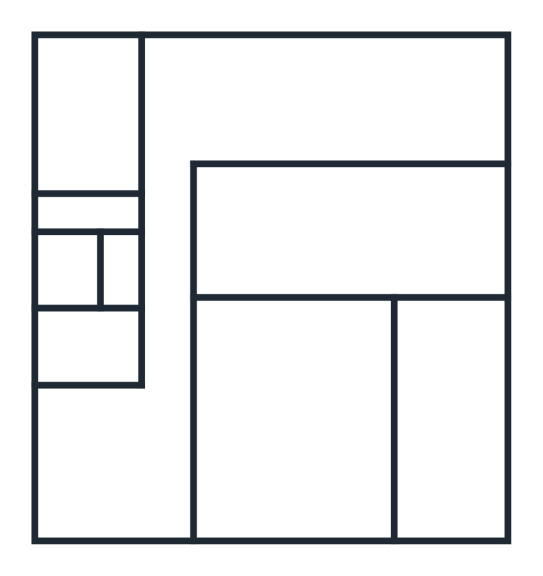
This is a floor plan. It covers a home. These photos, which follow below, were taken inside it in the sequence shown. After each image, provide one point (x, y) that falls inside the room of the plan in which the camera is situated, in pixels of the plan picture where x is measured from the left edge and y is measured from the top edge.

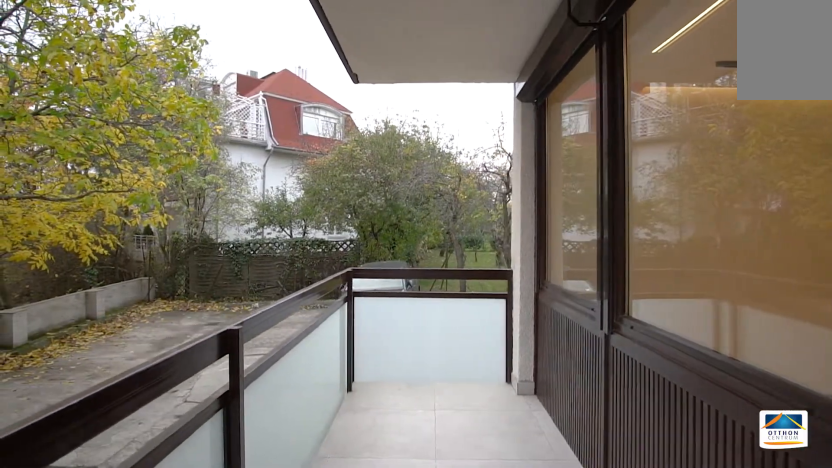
(449, 421)
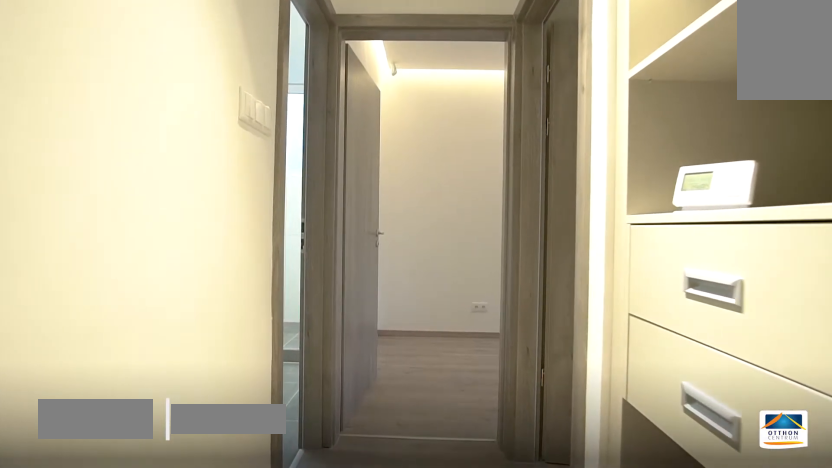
(171, 265)
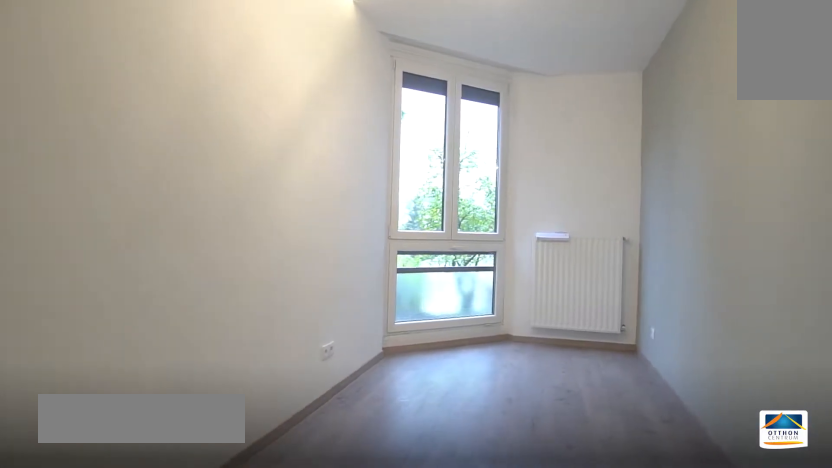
(329, 104)
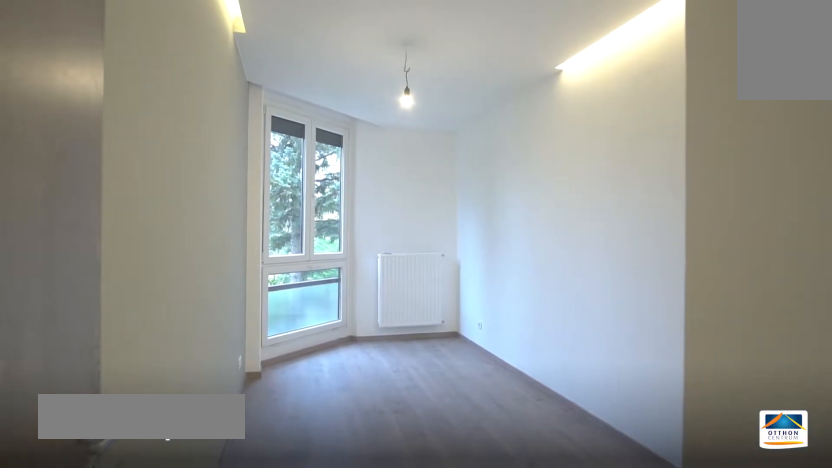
(334, 232)
